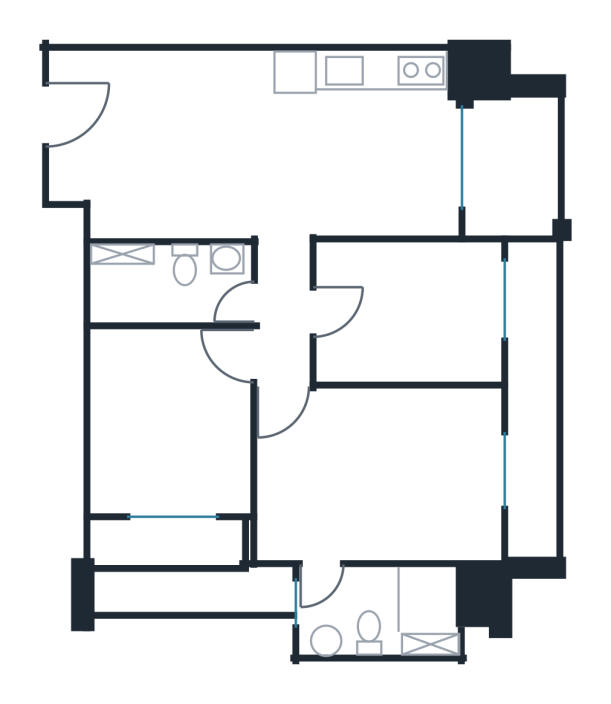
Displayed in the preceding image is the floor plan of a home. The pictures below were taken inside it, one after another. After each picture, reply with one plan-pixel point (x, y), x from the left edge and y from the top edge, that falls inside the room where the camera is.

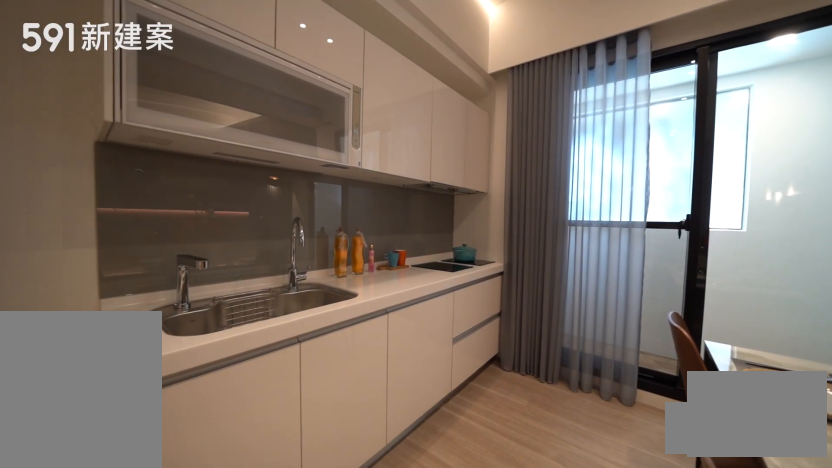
(362, 91)
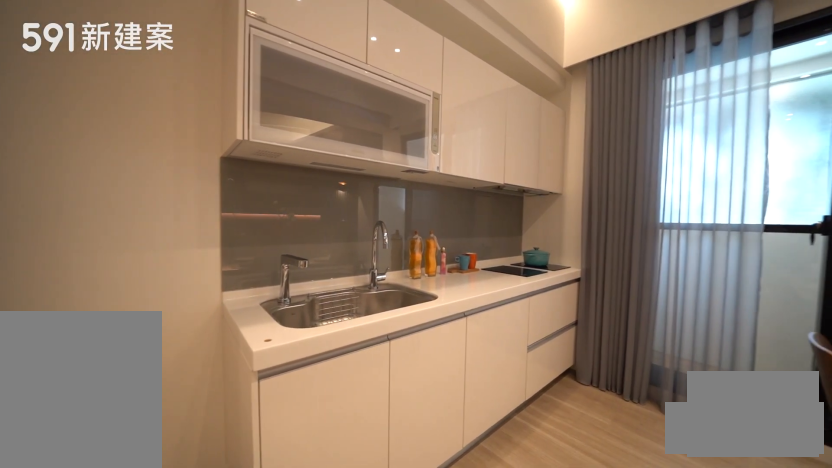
(362, 91)
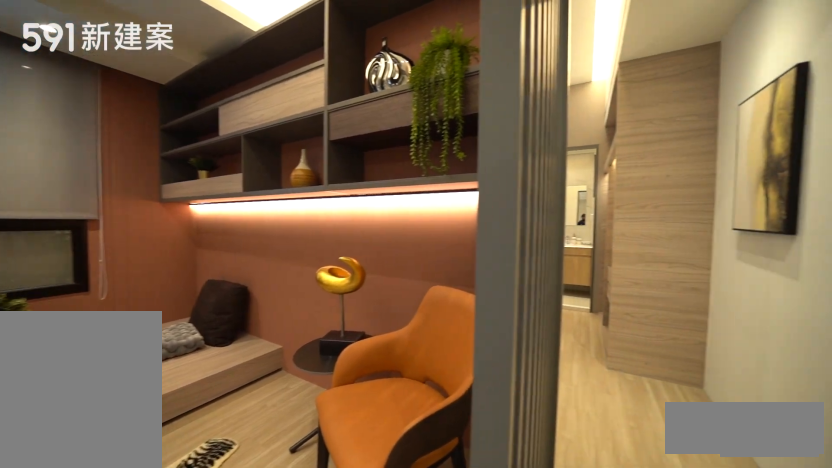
(411, 312)
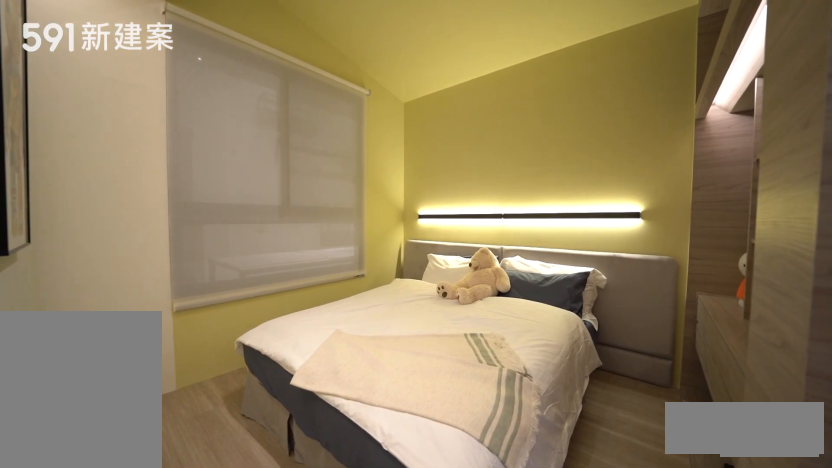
(172, 420)
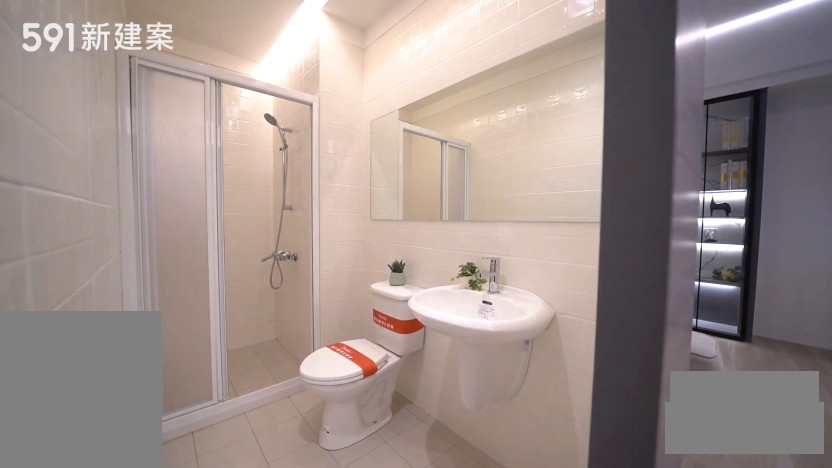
(169, 285)
